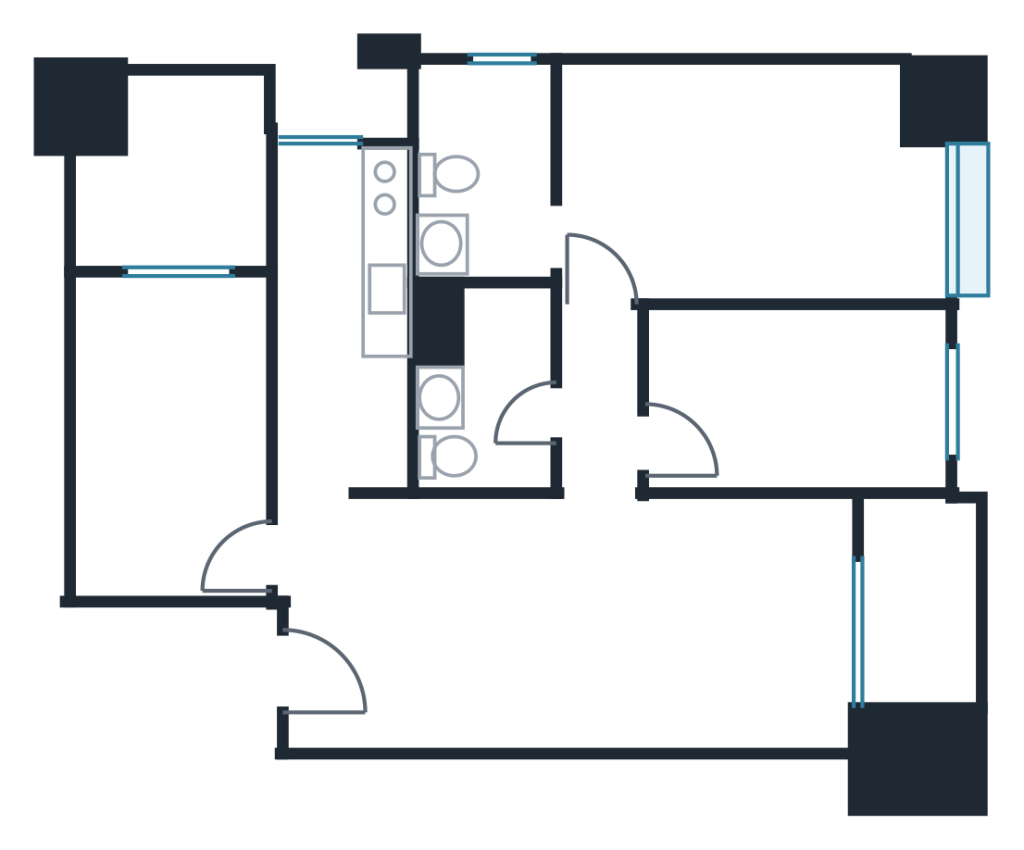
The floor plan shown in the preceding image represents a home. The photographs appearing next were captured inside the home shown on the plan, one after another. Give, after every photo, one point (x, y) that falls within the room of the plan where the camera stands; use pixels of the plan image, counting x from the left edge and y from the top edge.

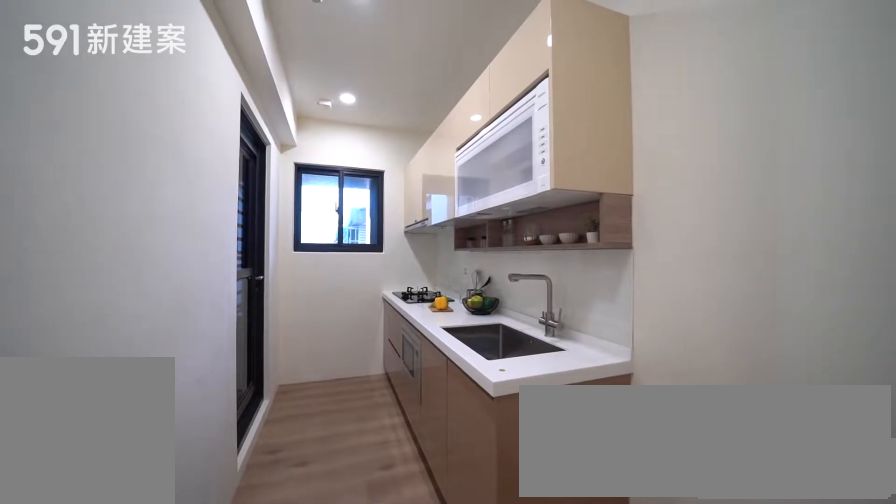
(343, 299)
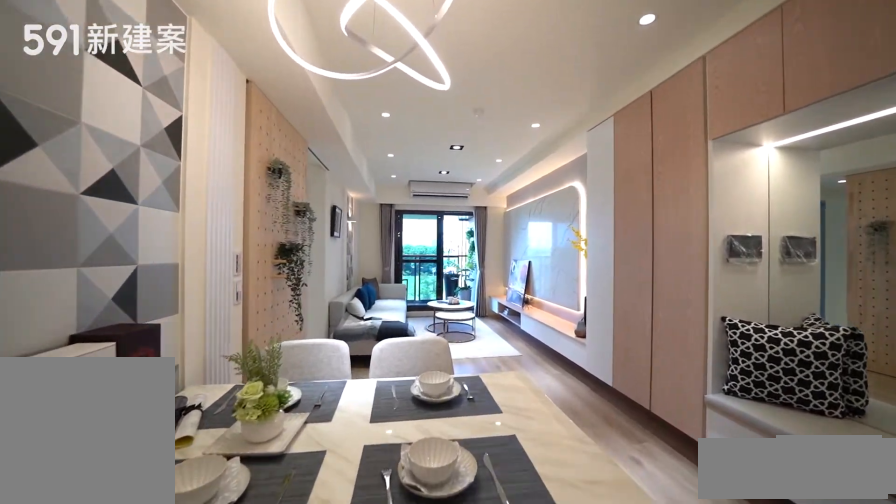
(459, 625)
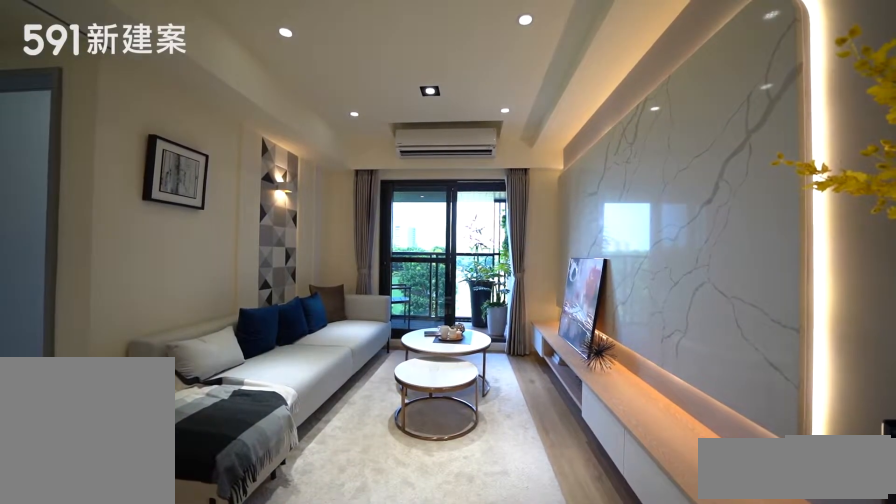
(720, 626)
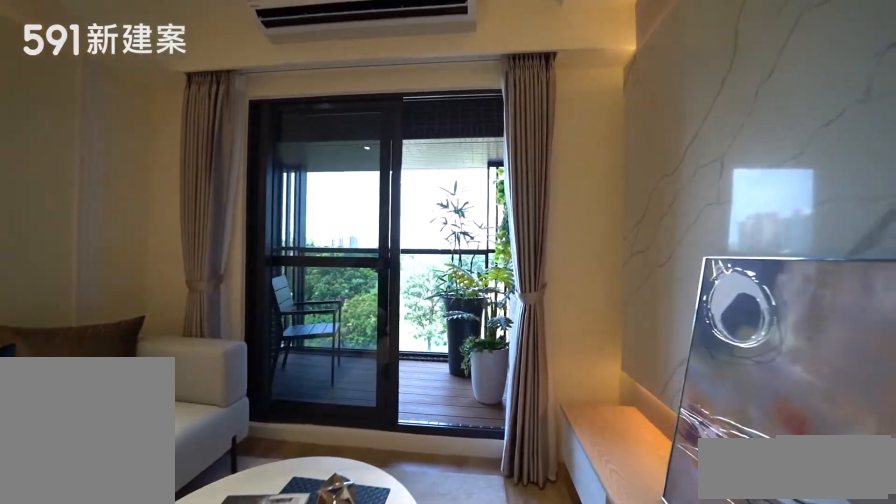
(720, 626)
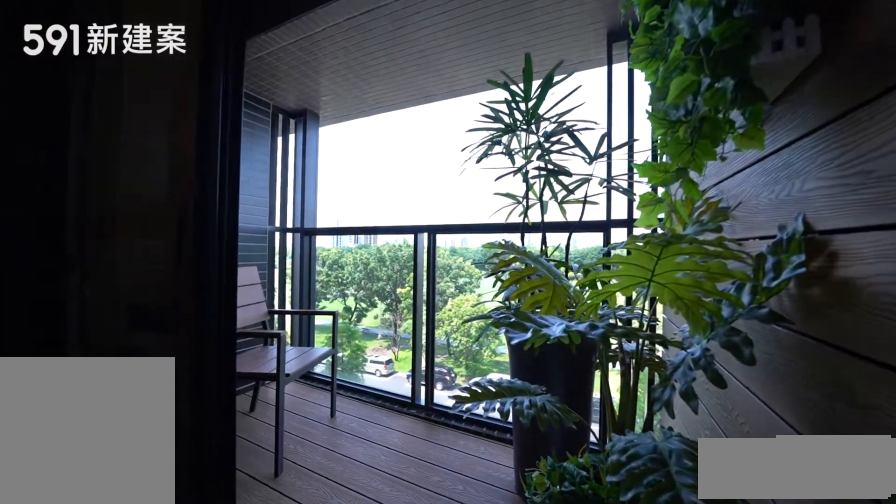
(924, 597)
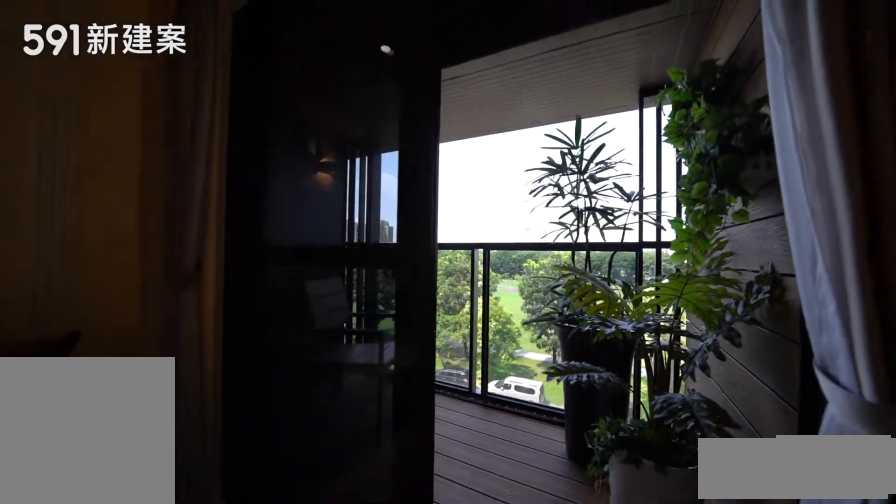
(924, 597)
